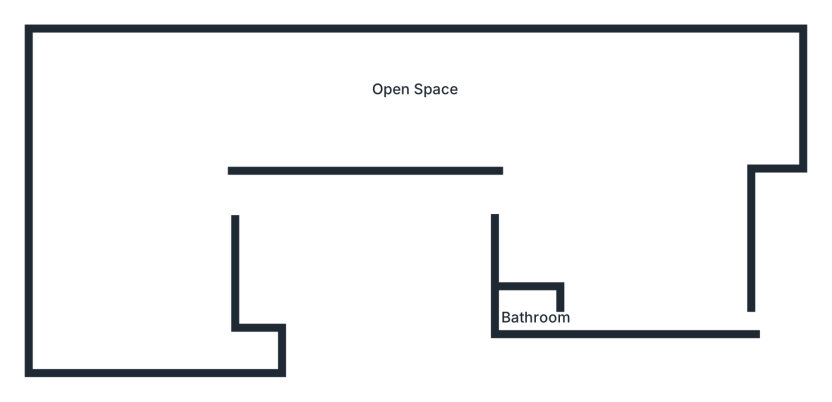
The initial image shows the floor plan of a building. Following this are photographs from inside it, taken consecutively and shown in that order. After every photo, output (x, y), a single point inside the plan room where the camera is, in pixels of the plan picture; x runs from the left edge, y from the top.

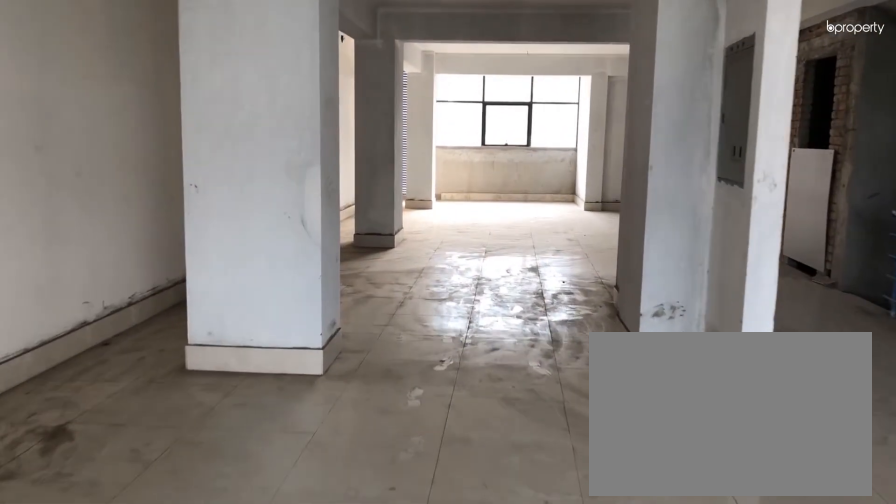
(300, 81)
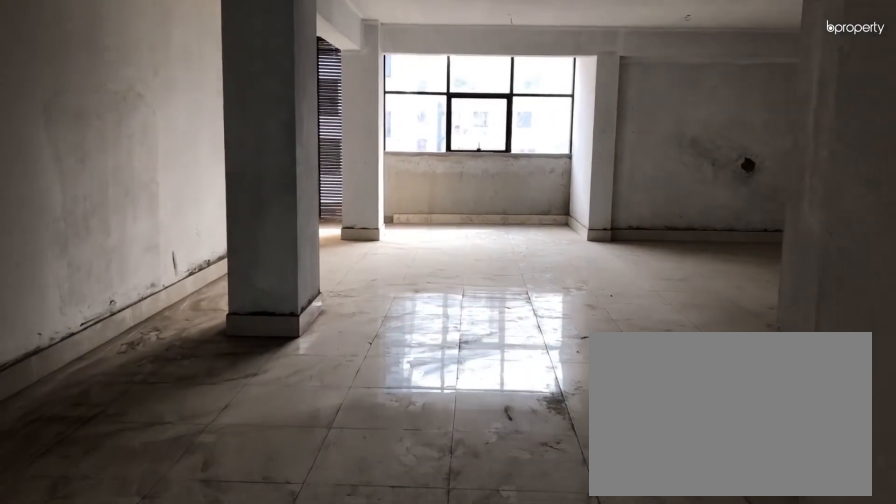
(408, 78)
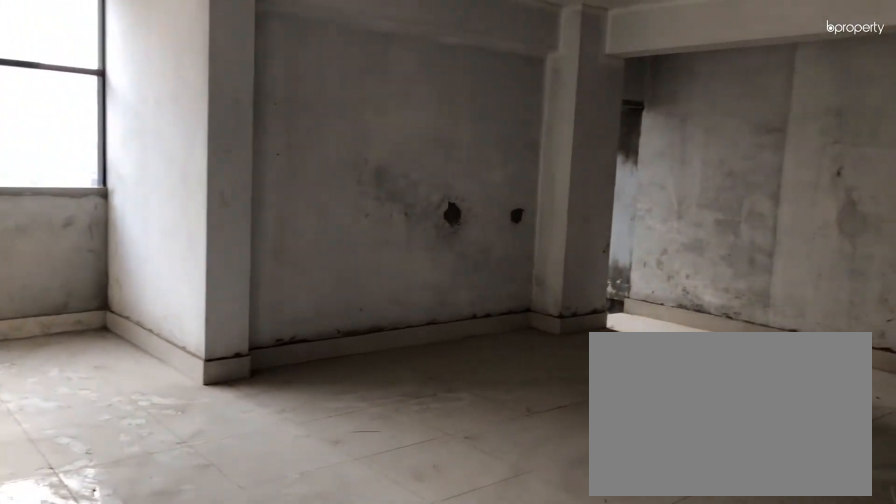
(633, 102)
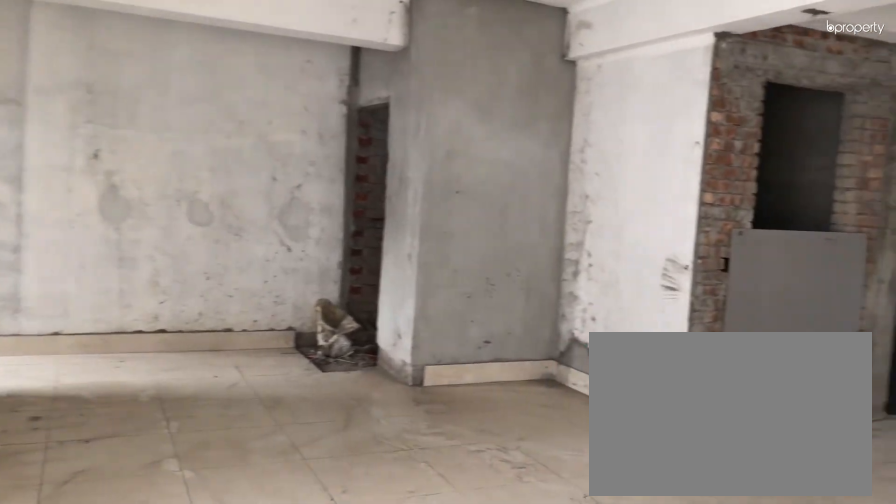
(633, 102)
